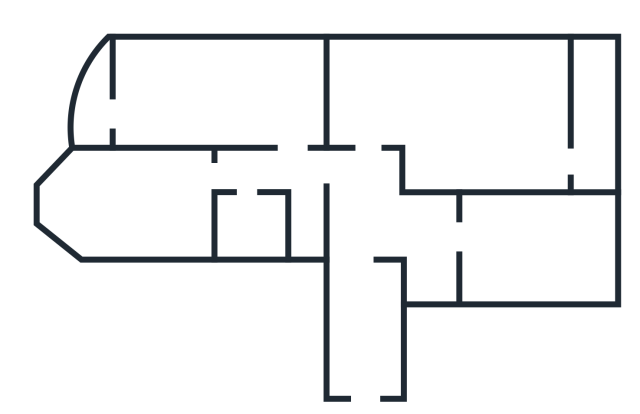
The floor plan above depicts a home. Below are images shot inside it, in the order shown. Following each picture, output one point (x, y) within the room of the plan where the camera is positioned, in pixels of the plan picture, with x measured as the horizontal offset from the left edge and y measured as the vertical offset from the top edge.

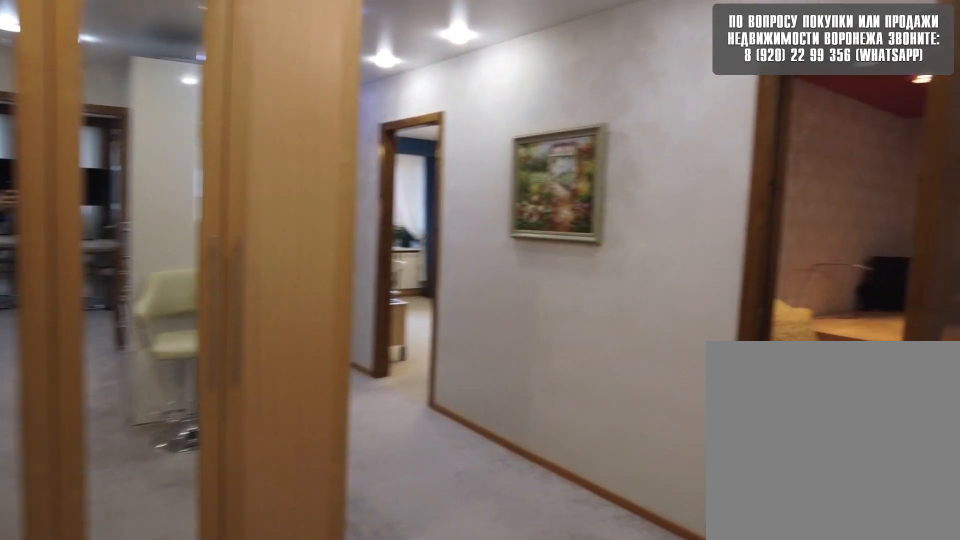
(376, 228)
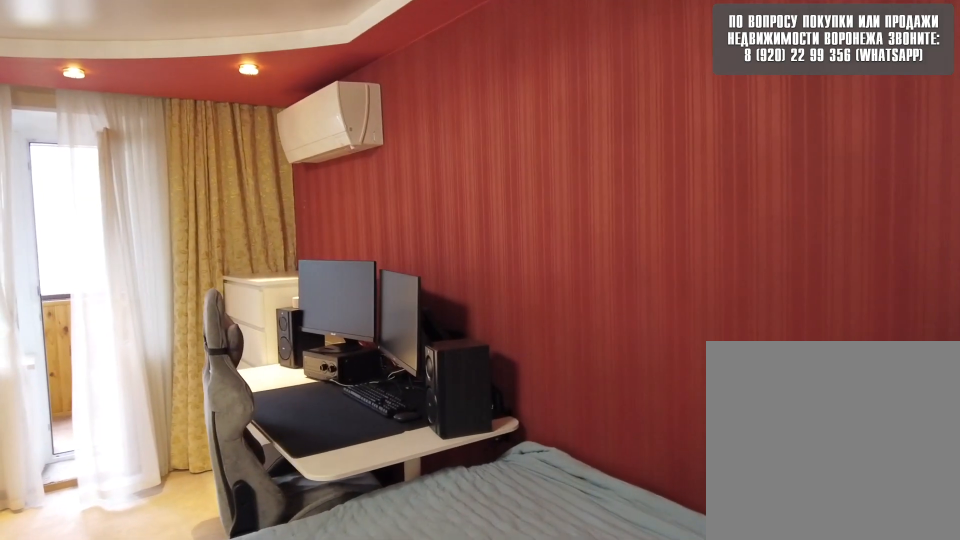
(416, 103)
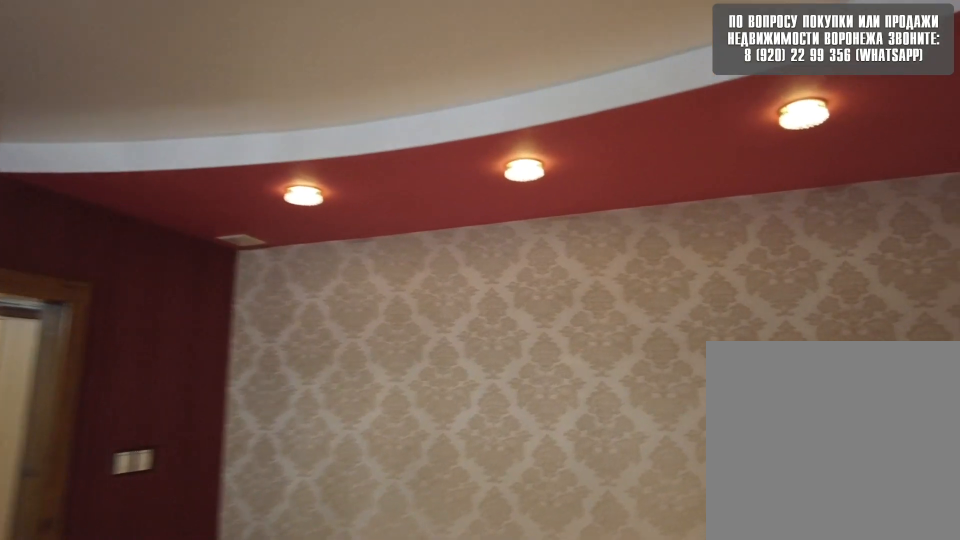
(416, 103)
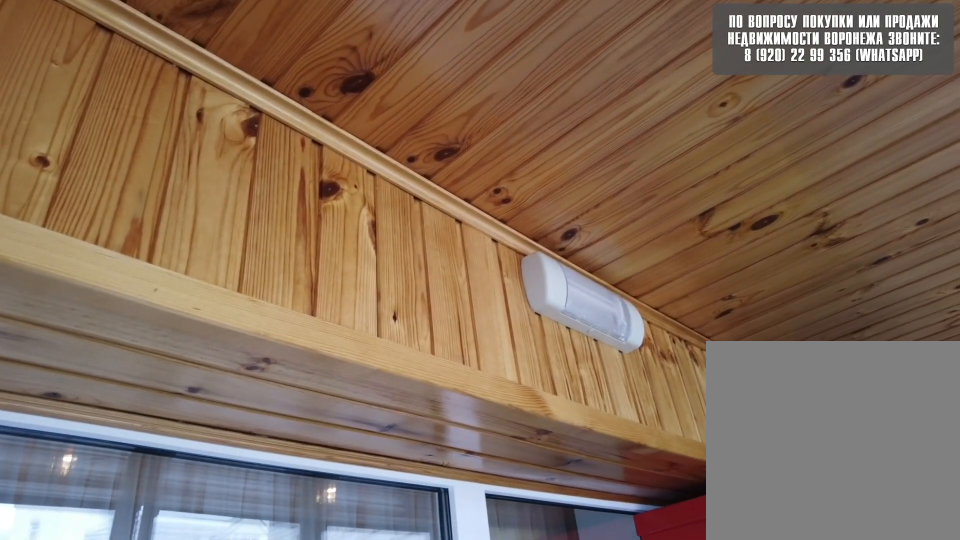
(607, 155)
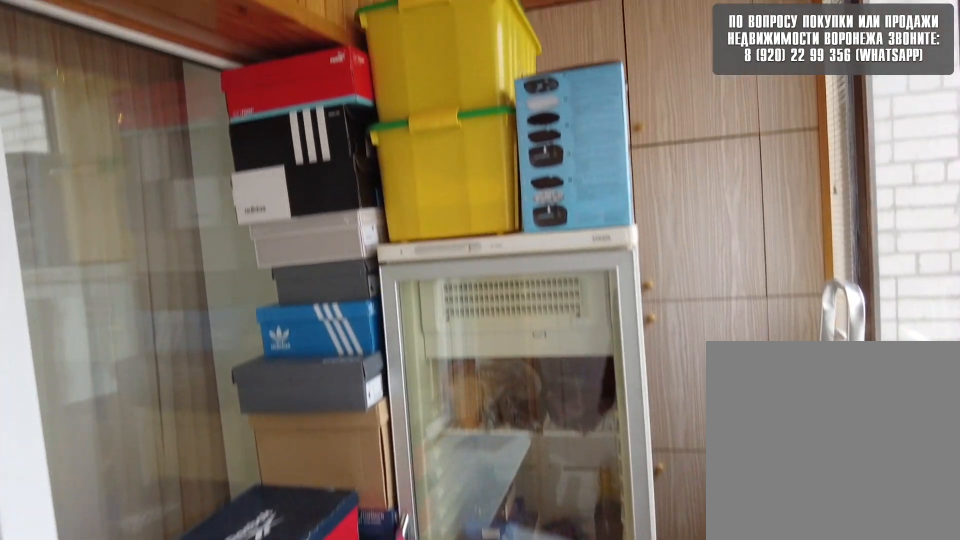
(607, 155)
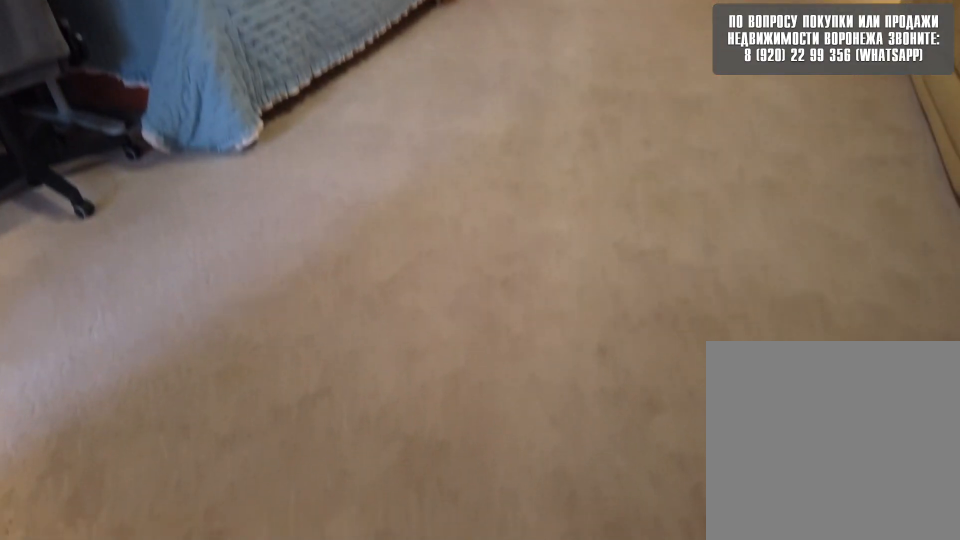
(505, 151)
